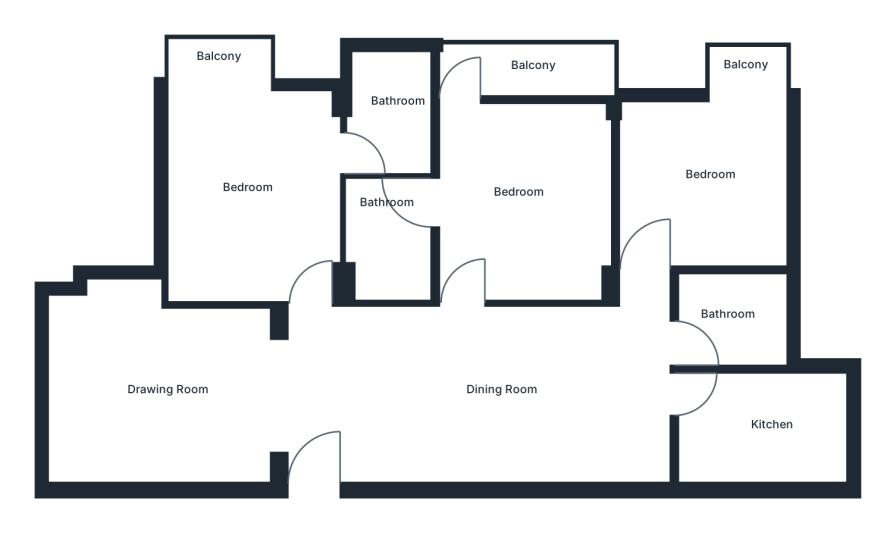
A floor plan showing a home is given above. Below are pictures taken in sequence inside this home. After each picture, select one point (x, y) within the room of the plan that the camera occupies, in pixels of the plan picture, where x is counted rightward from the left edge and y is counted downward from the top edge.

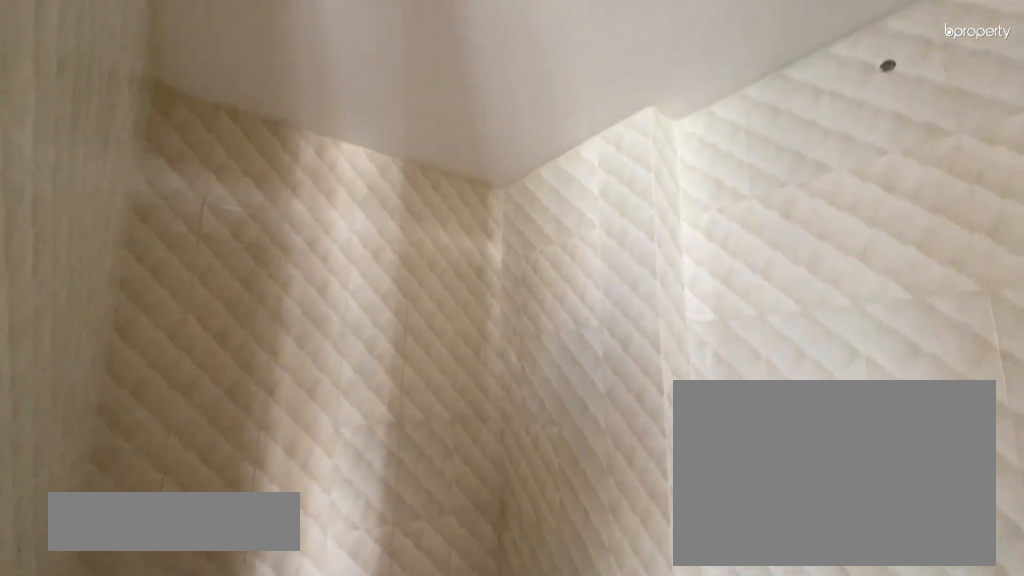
(388, 239)
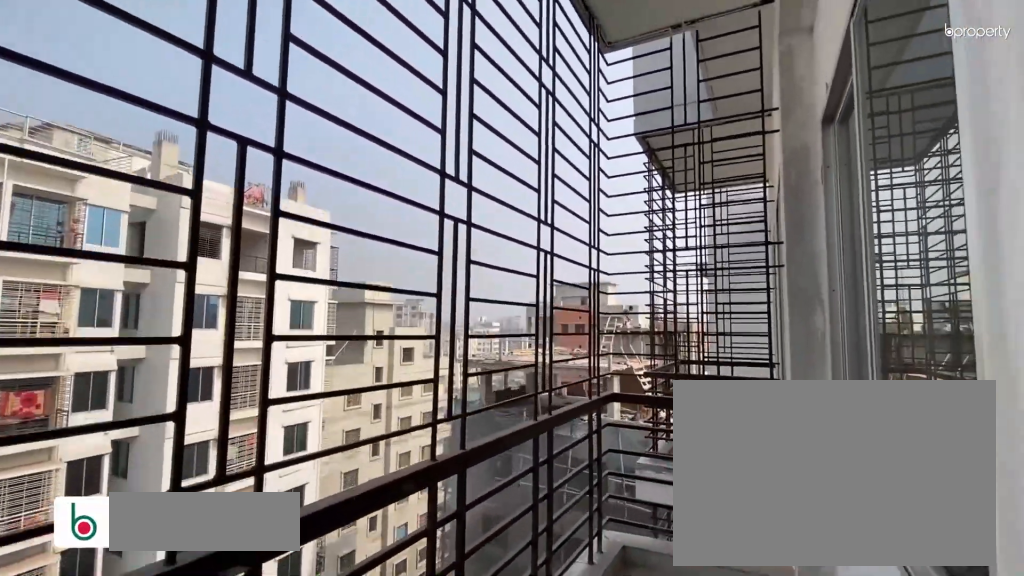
(518, 69)
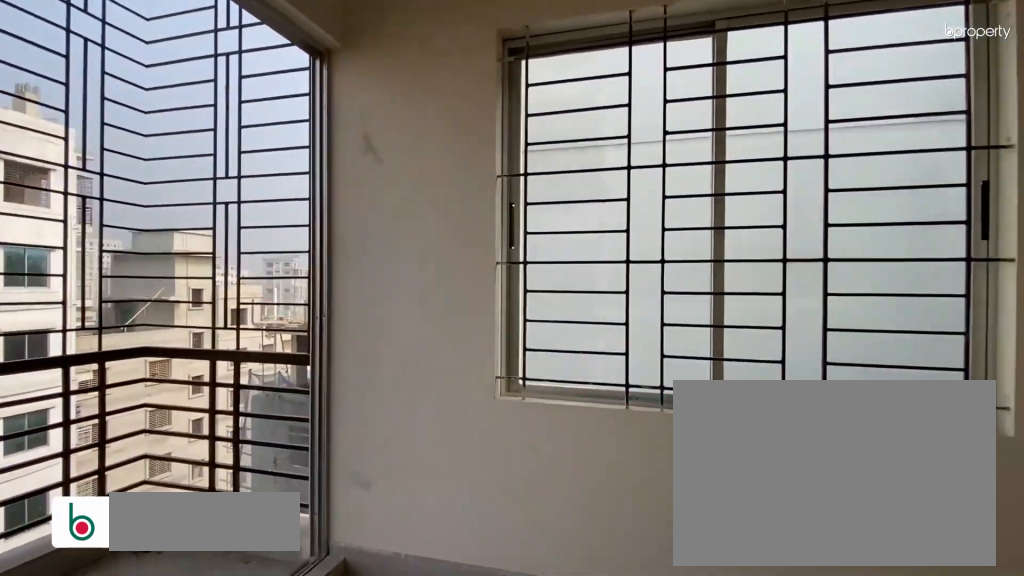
(717, 174)
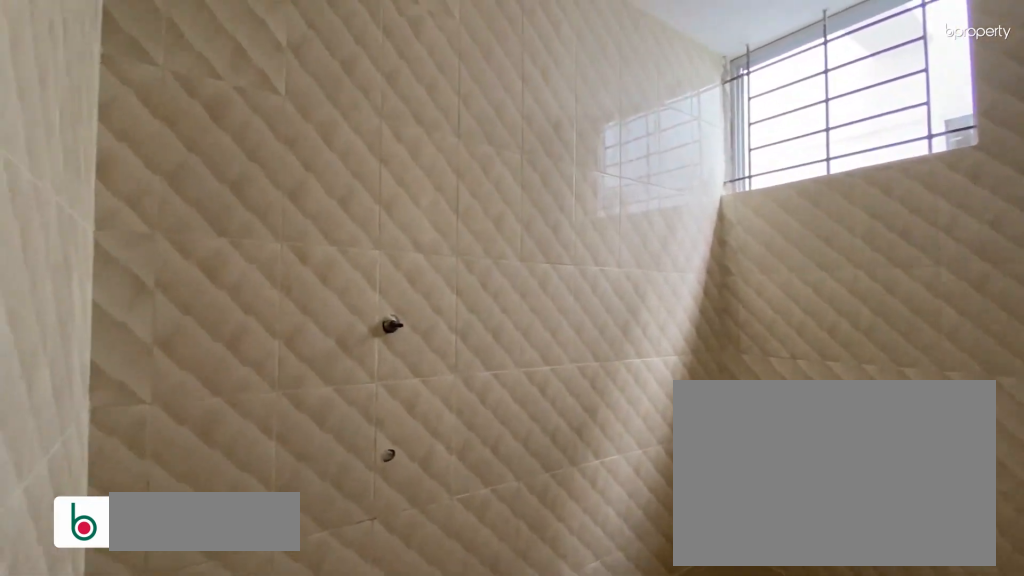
(725, 323)
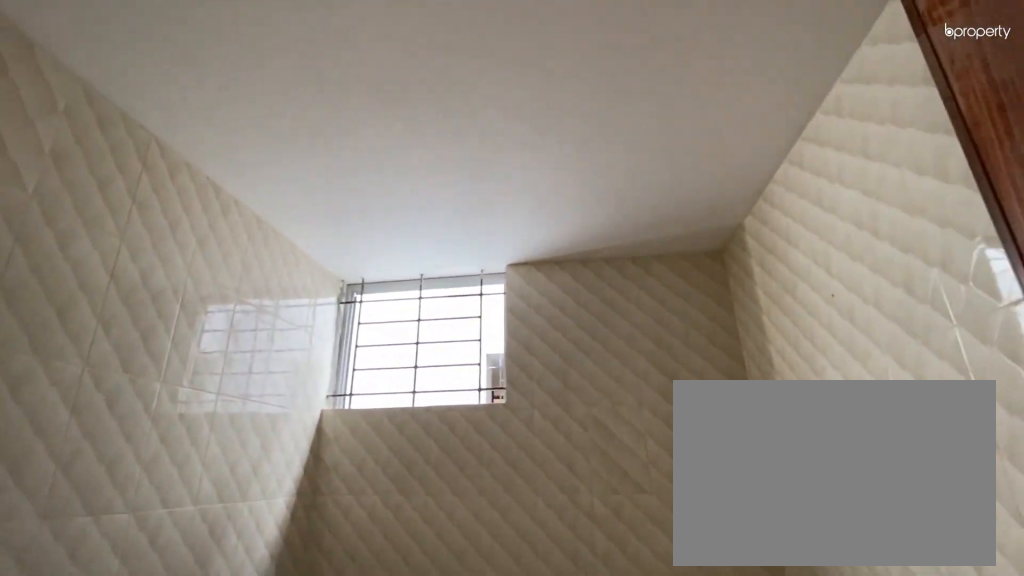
(725, 323)
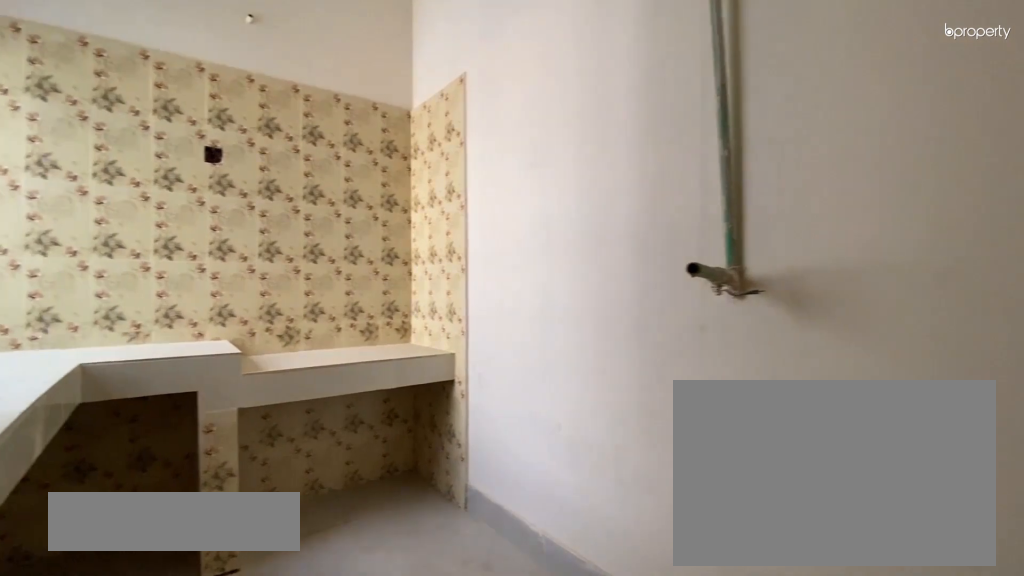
(752, 426)
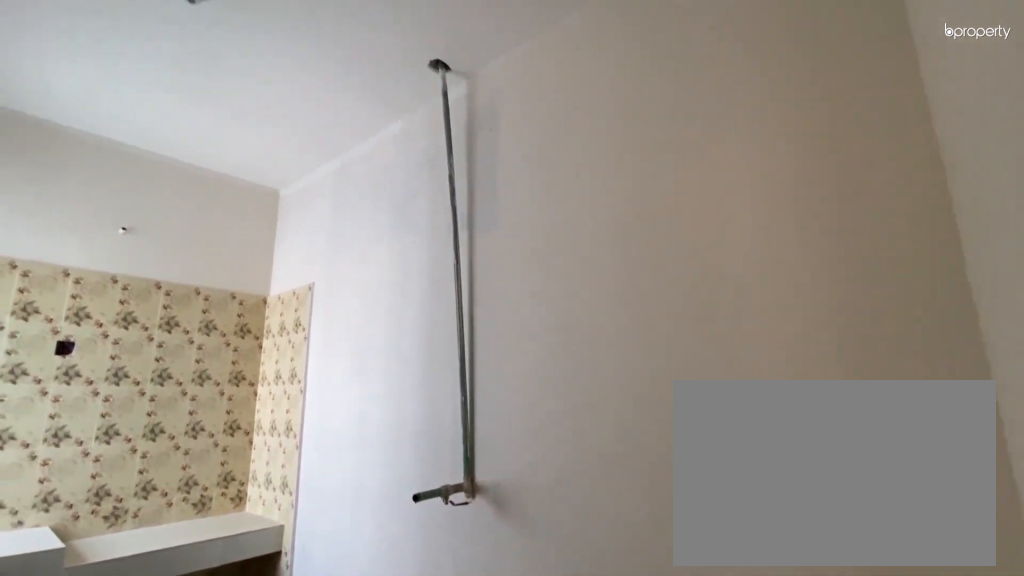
(752, 426)
